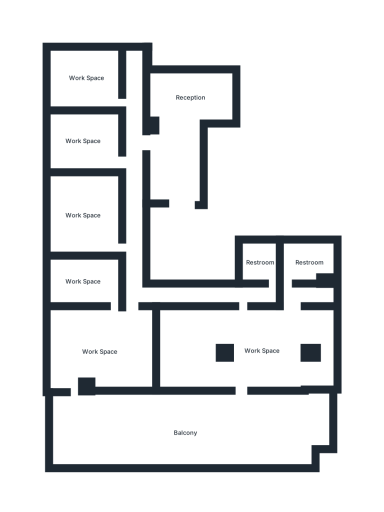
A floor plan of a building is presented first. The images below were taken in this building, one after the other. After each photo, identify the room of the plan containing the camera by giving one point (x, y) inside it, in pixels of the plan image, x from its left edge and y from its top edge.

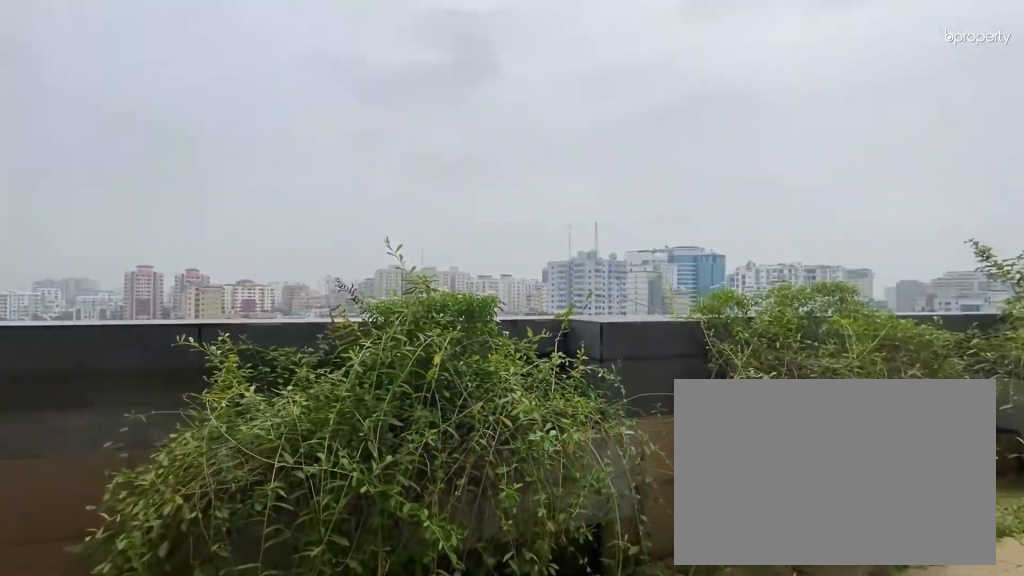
(224, 437)
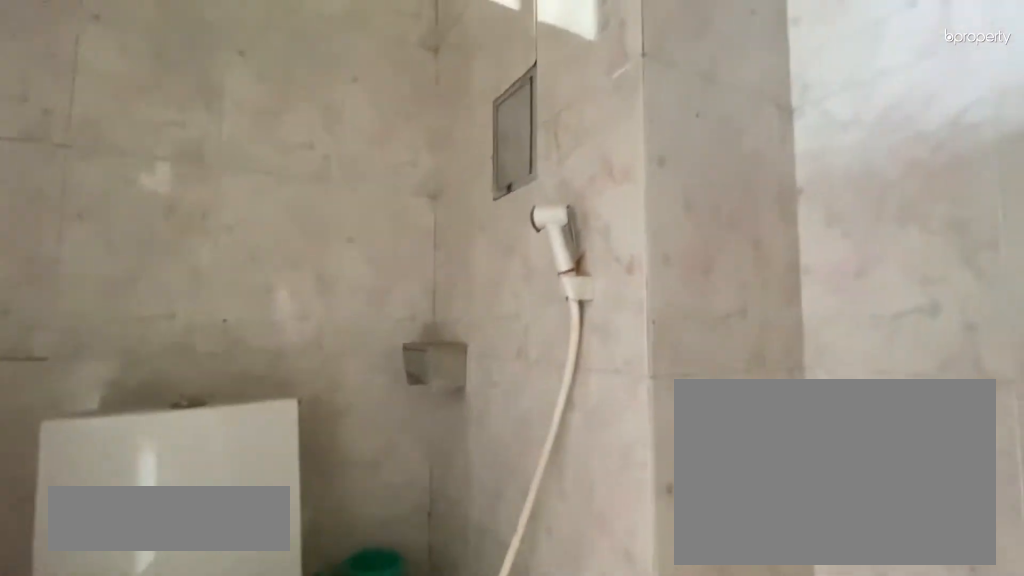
(304, 264)
